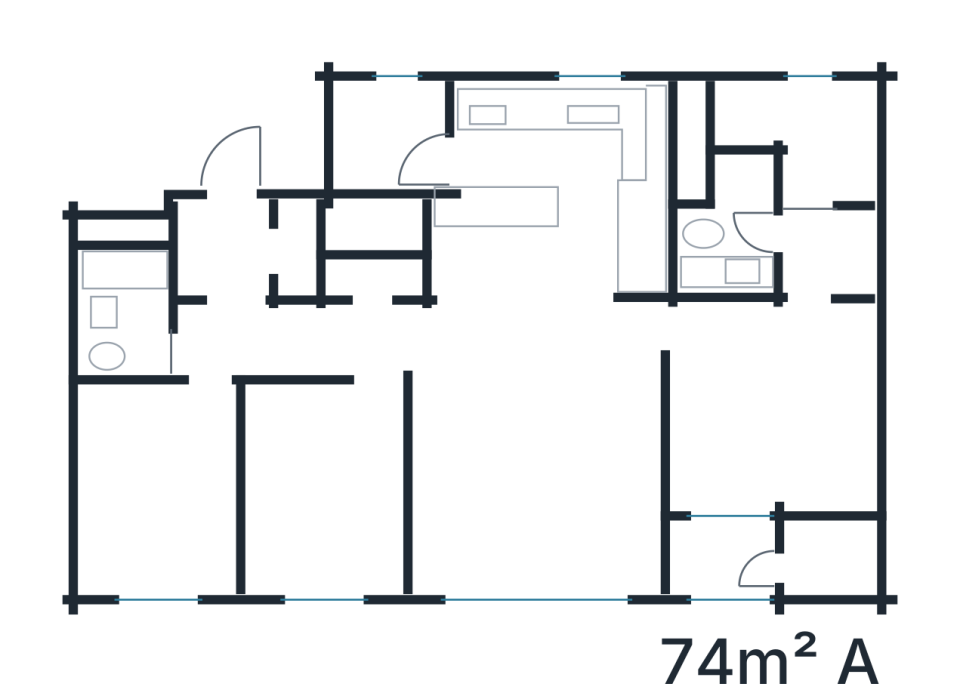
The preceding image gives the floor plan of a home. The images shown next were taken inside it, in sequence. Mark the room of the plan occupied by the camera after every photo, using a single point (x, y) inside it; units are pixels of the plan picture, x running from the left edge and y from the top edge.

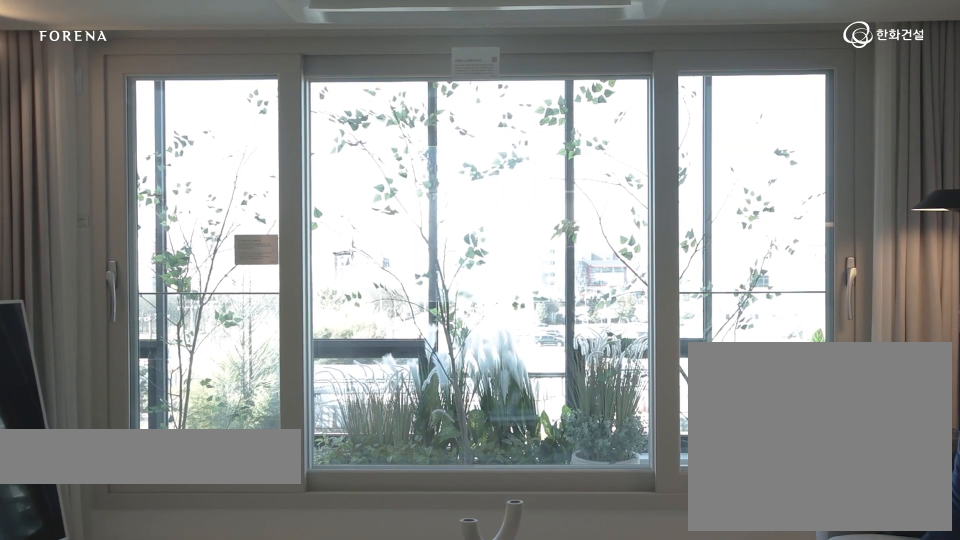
(544, 463)
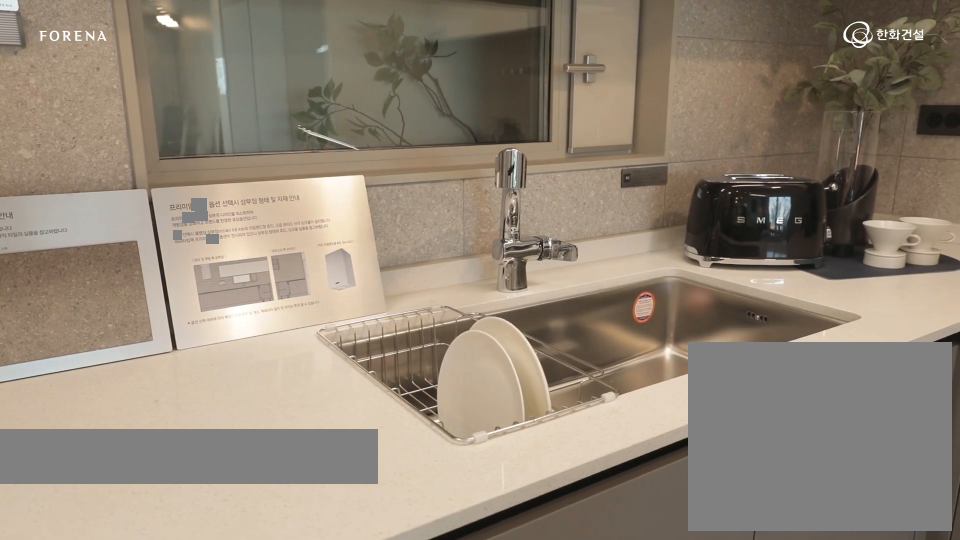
(527, 269)
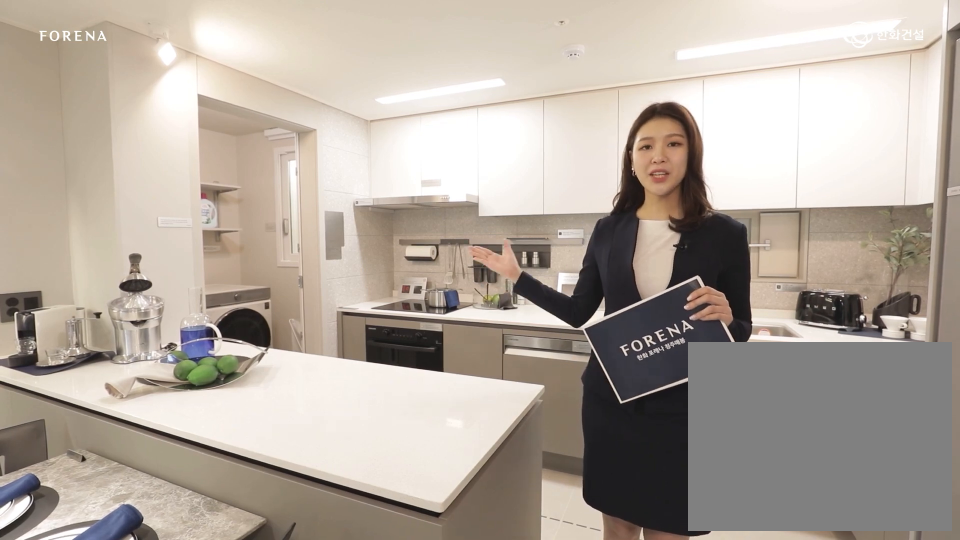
(527, 269)
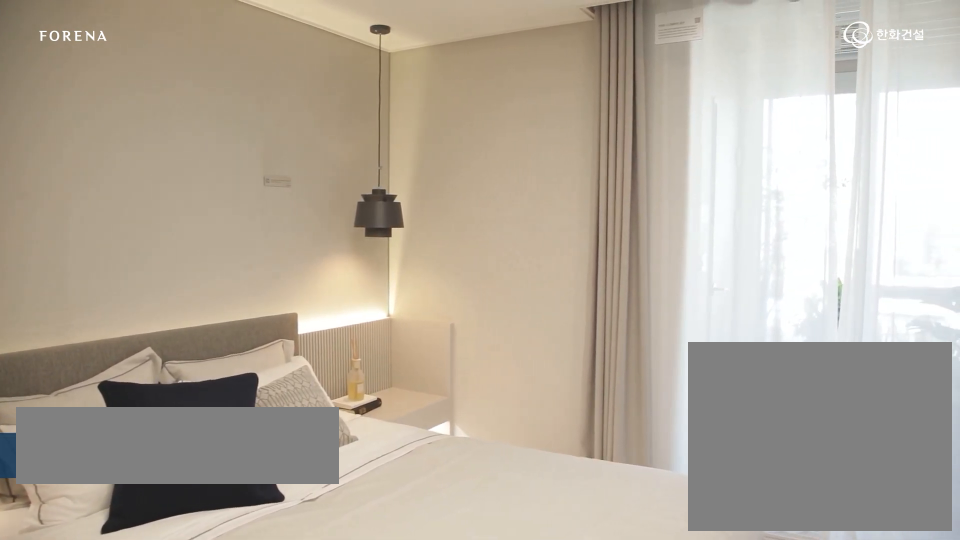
(775, 395)
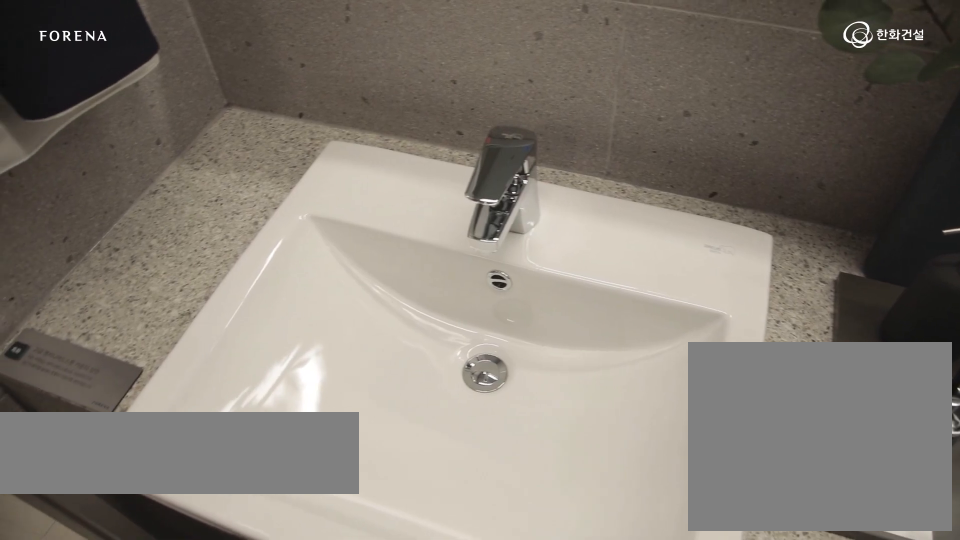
(762, 235)
